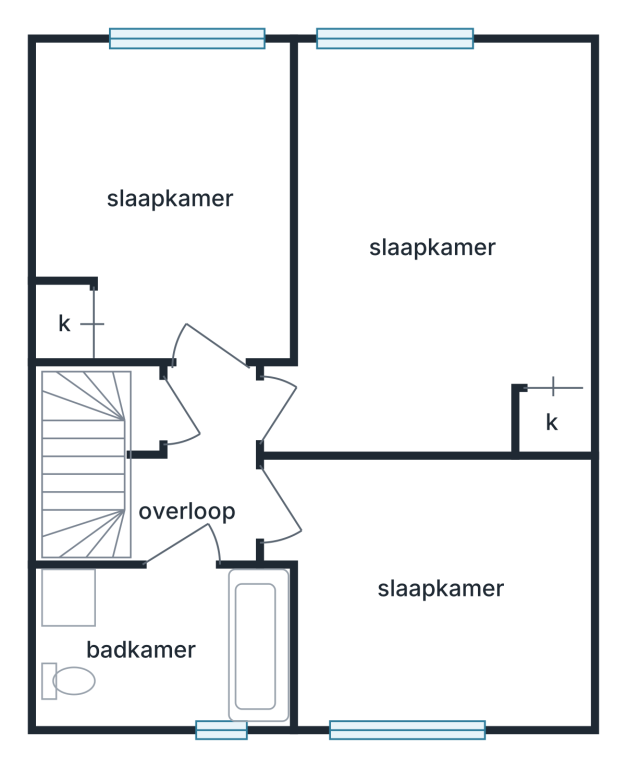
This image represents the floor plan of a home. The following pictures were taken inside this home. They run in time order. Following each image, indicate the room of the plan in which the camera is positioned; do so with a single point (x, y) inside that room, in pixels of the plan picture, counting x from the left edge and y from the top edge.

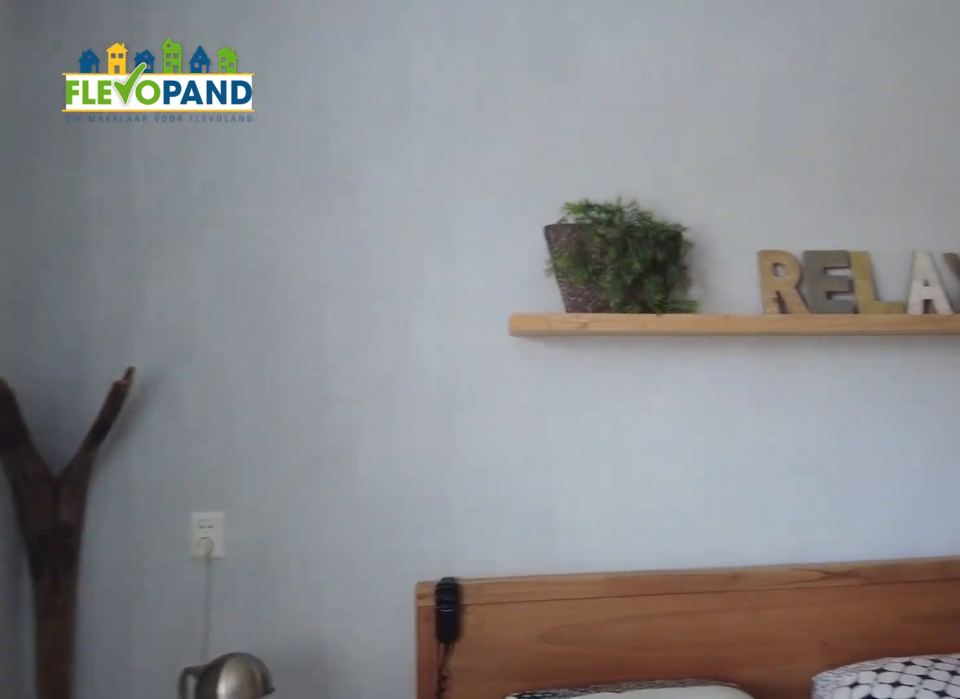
(416, 440)
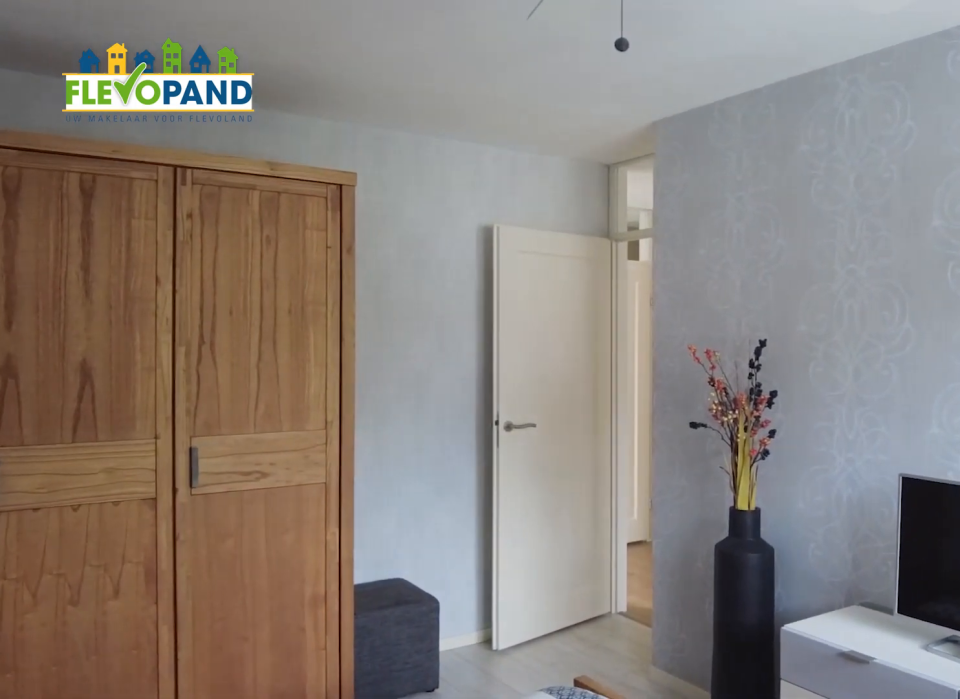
(416, 440)
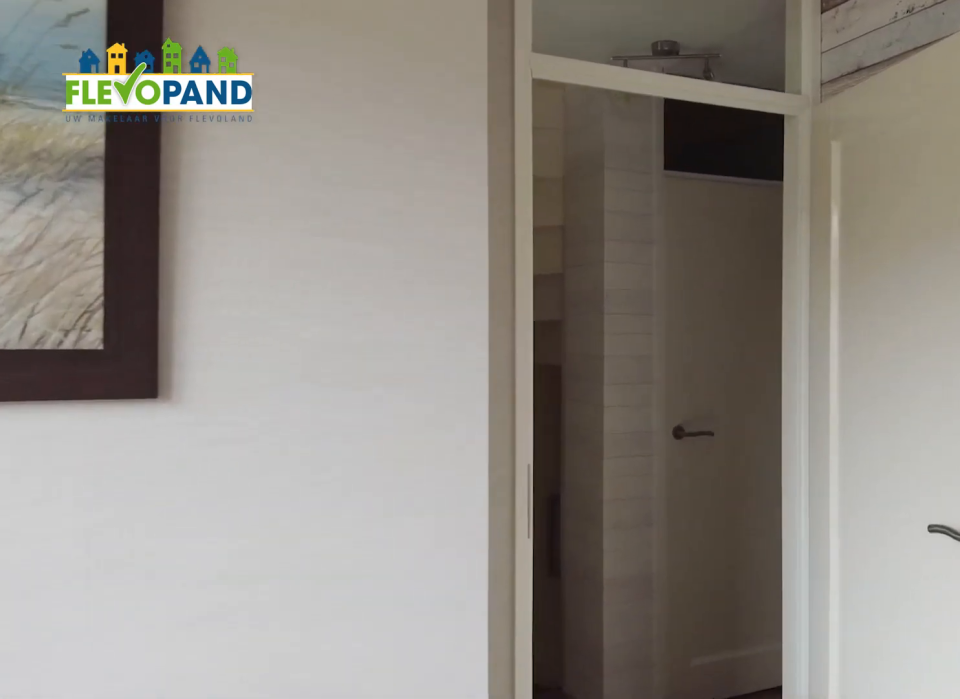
(435, 587)
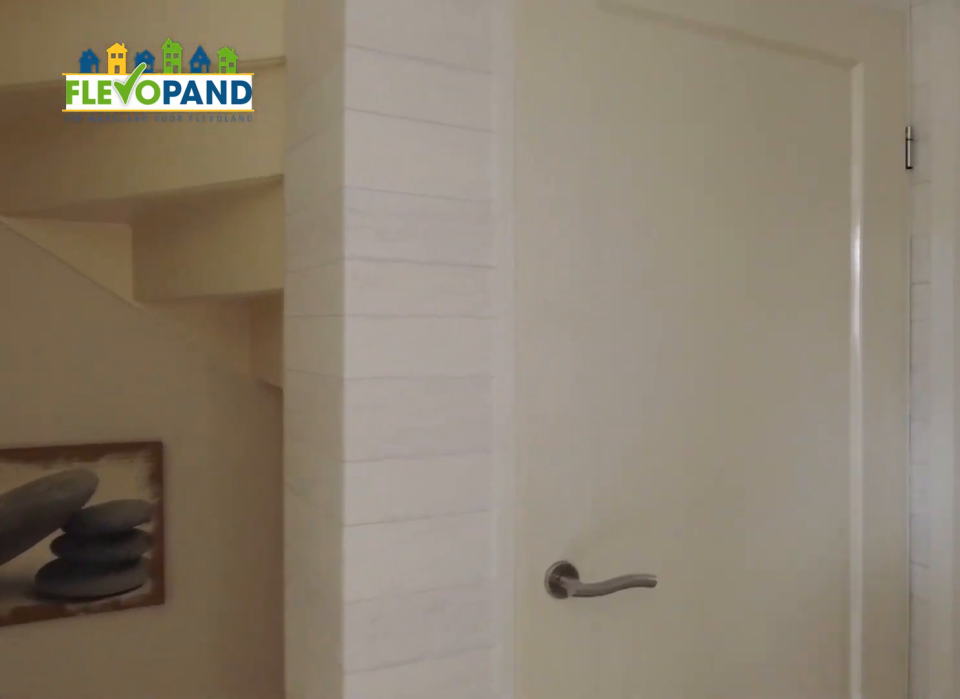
(200, 475)
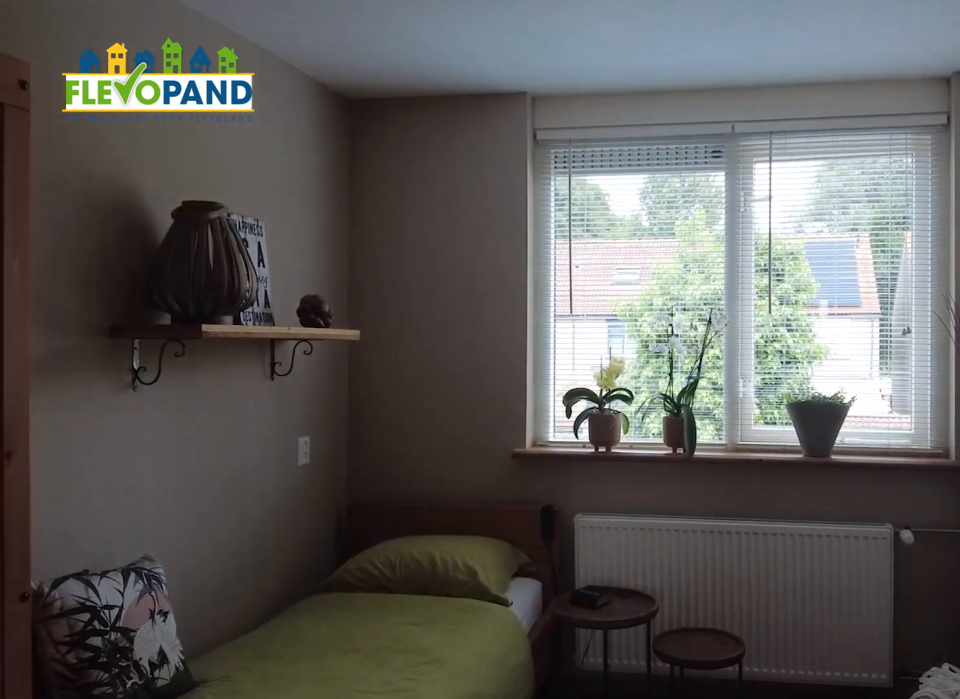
(163, 138)
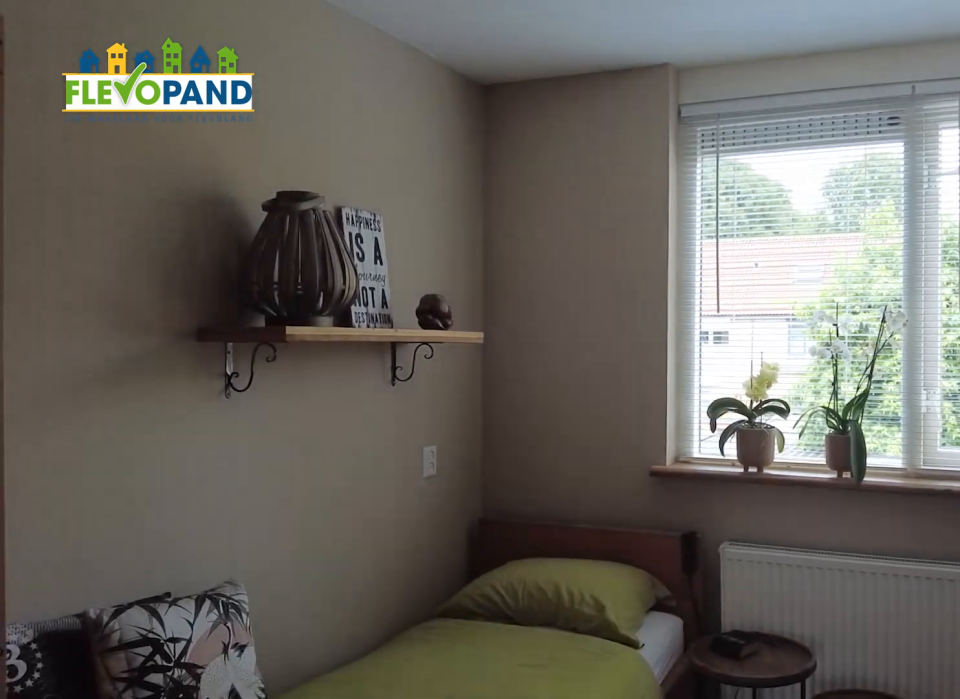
(163, 138)
